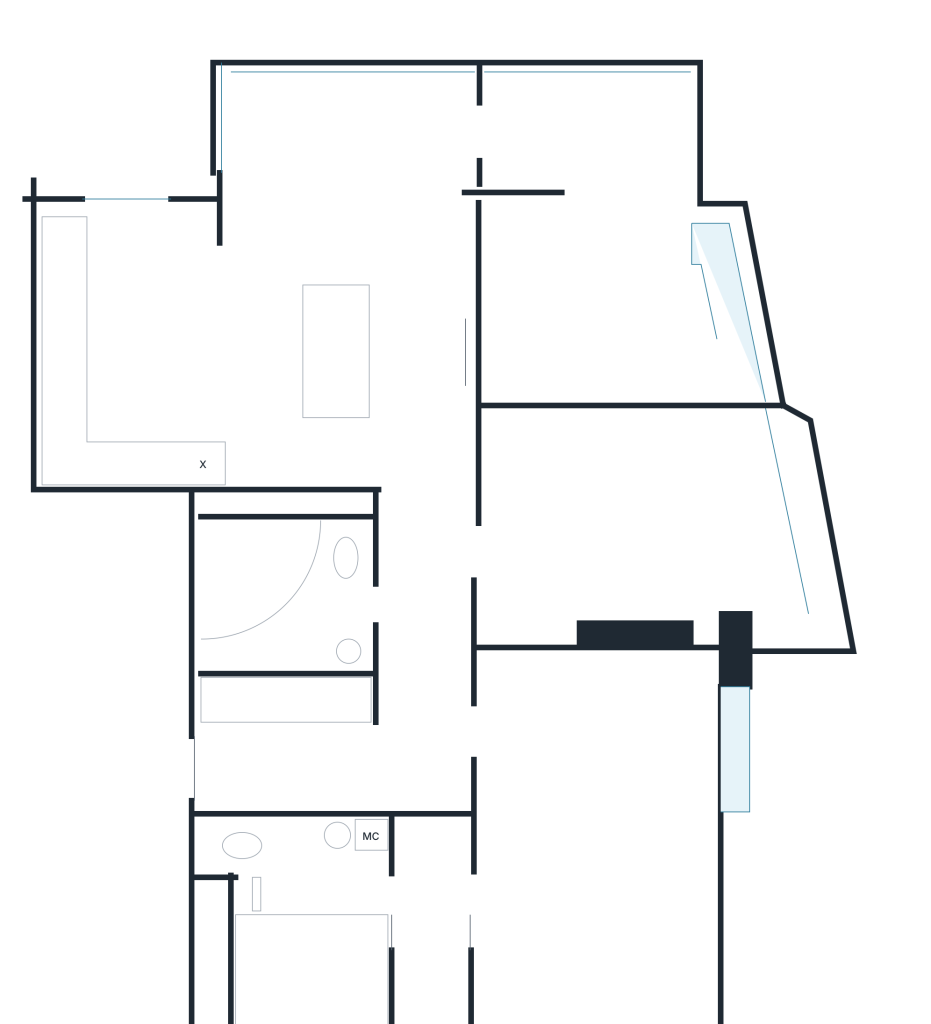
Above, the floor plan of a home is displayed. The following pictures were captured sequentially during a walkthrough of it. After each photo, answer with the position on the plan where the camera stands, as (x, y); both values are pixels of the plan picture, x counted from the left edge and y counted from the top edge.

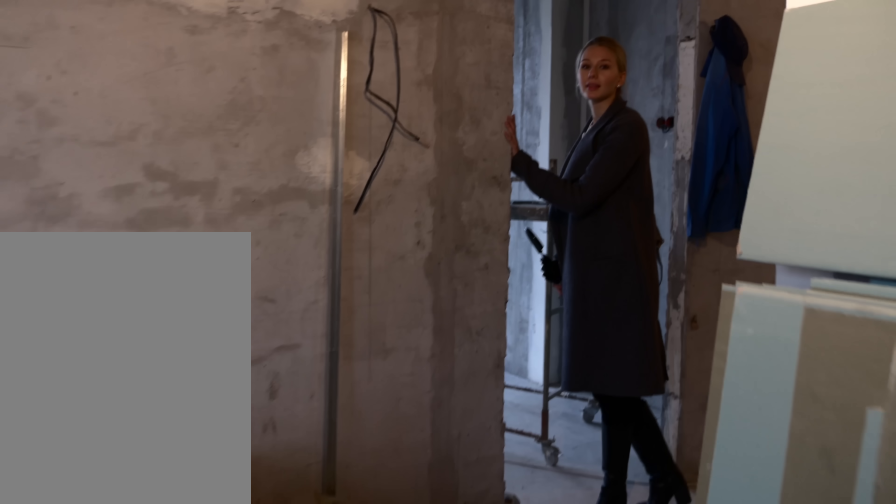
(333, 439)
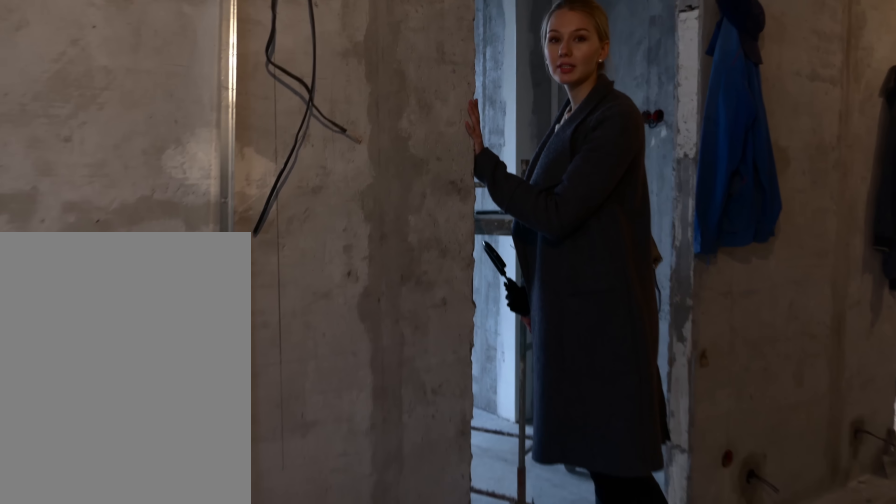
(381, 480)
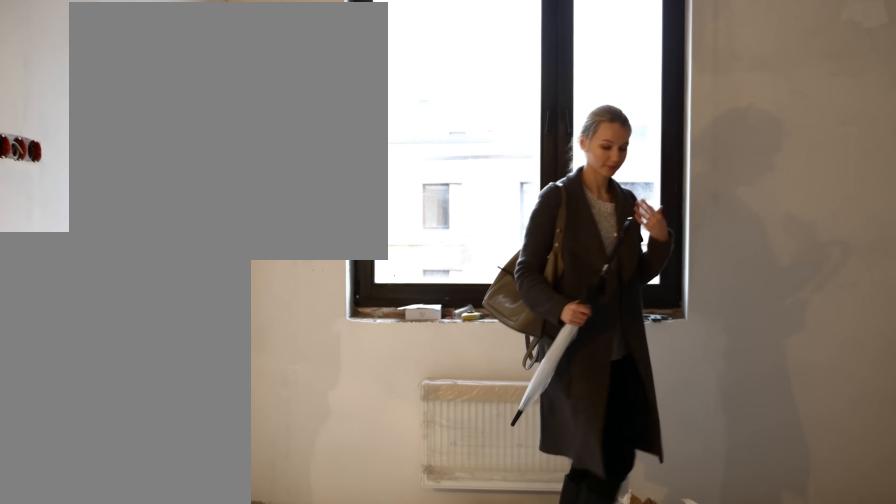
(486, 733)
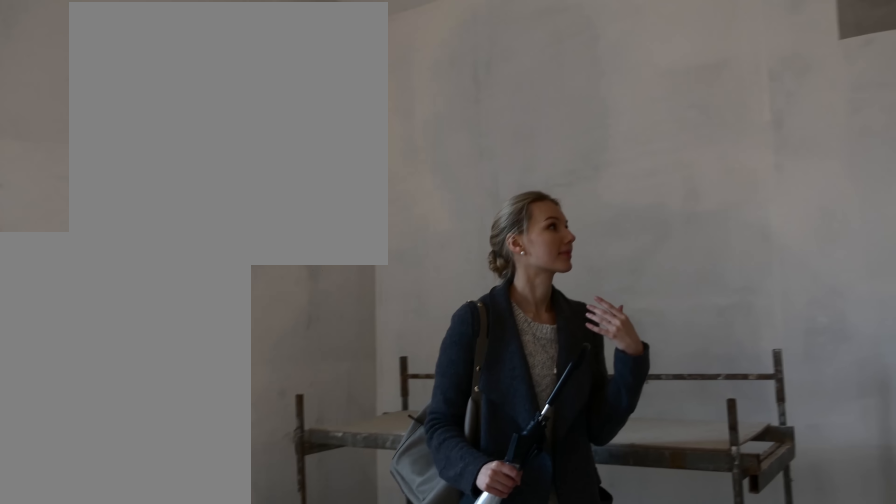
(657, 805)
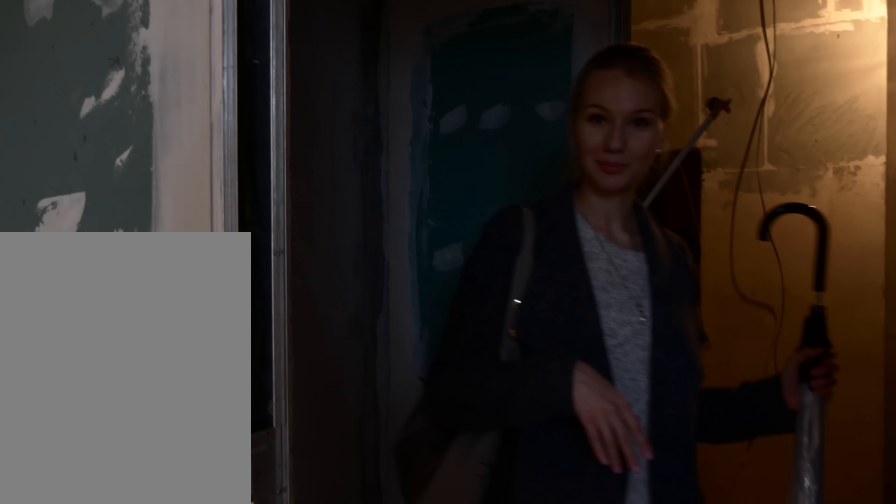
(510, 907)
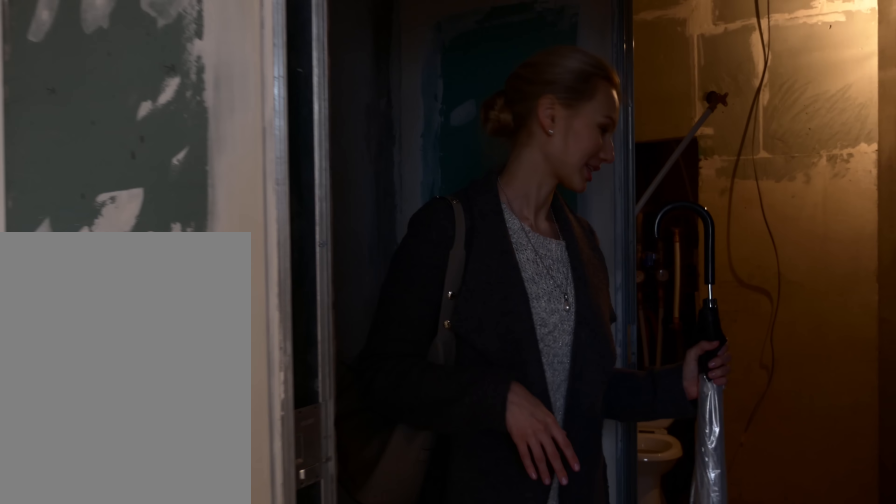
(522, 906)
